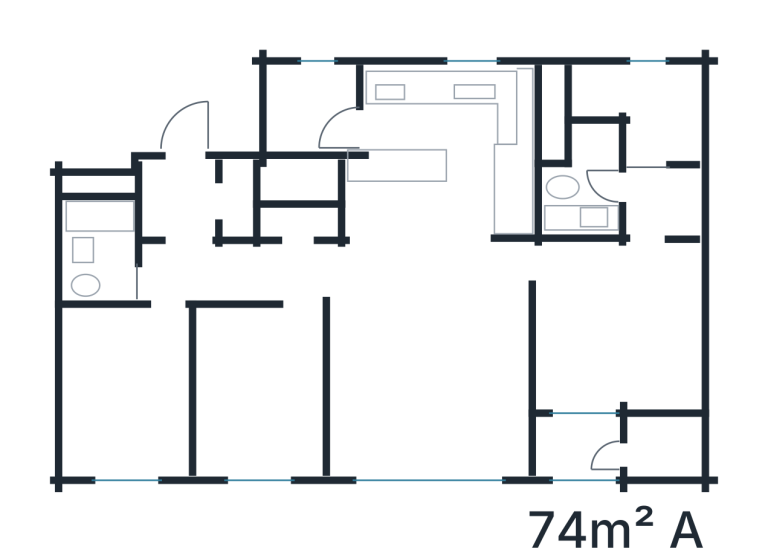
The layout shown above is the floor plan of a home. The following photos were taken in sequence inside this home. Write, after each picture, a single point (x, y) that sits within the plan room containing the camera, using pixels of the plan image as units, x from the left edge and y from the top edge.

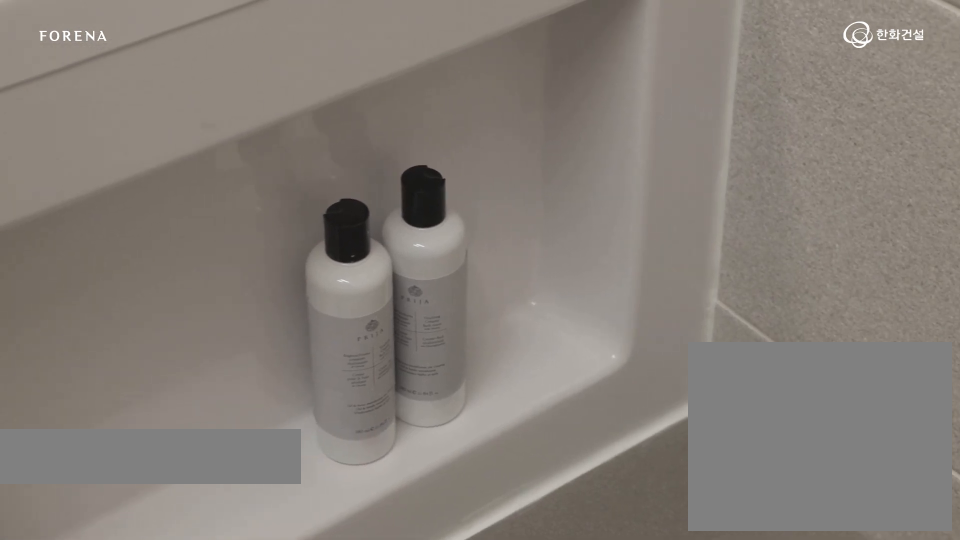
(129, 278)
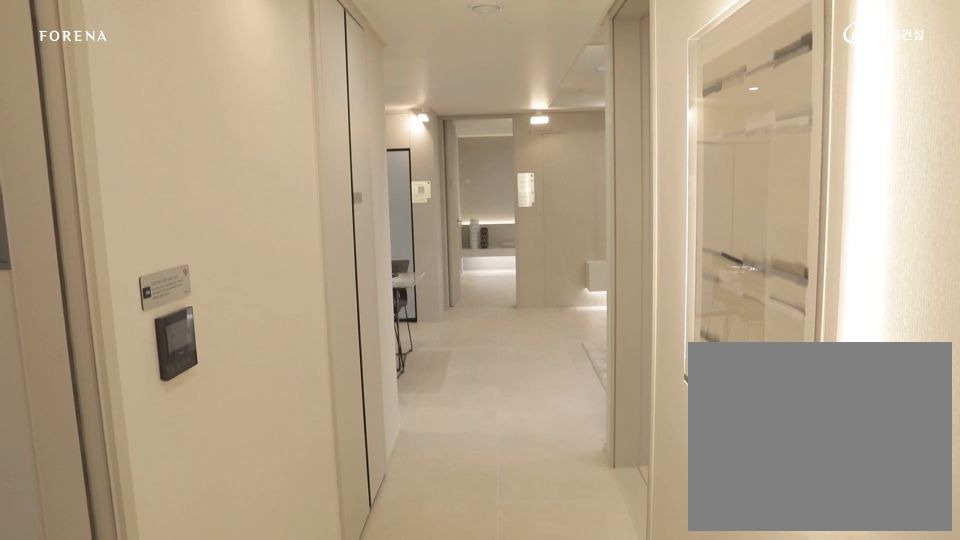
(273, 272)
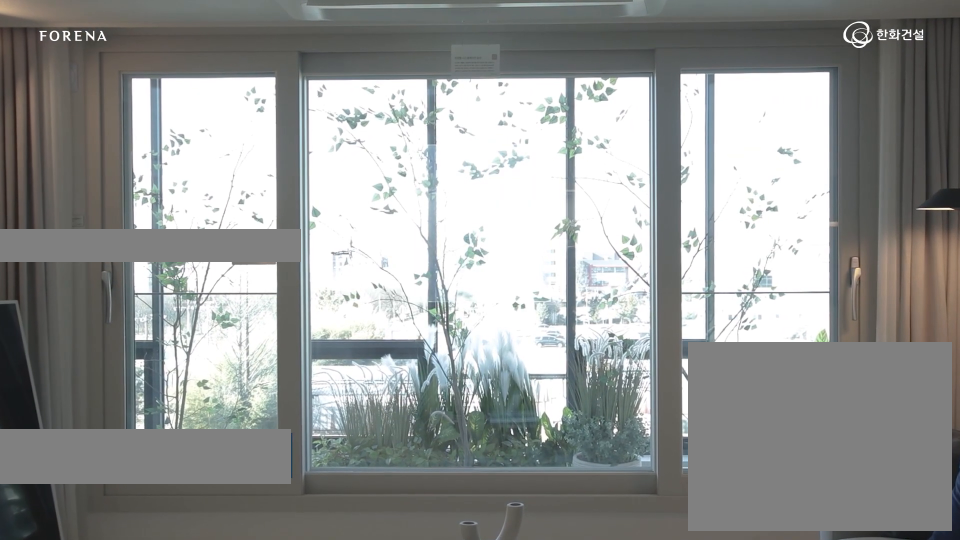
(435, 370)
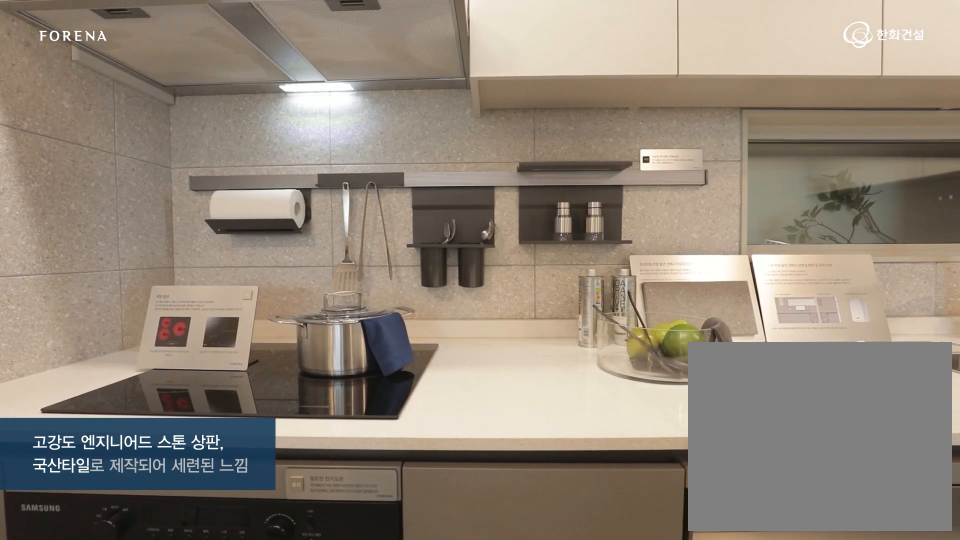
(422, 215)
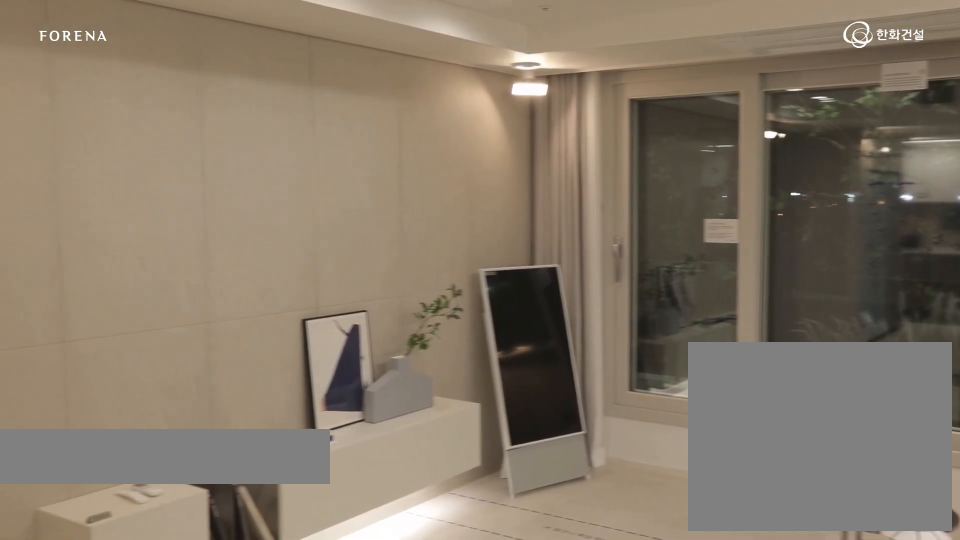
(422, 215)
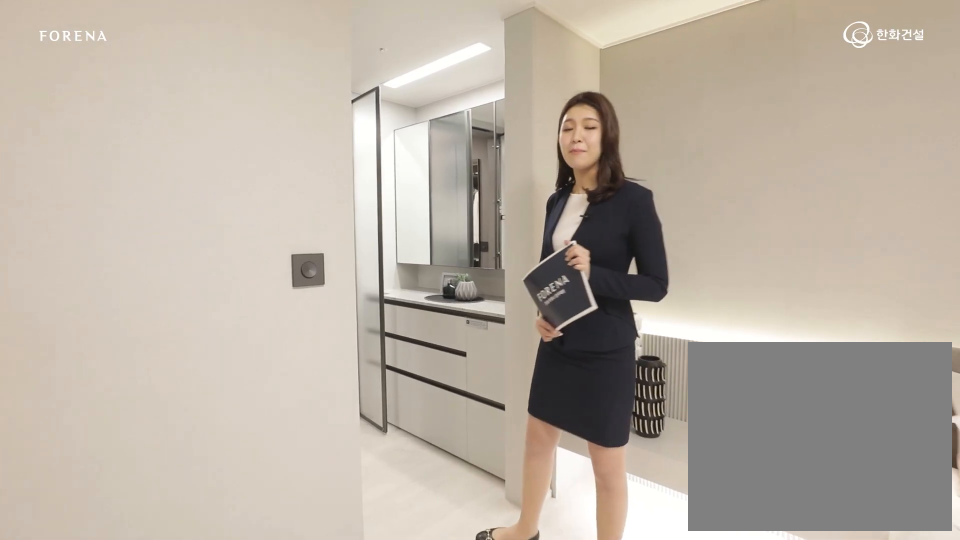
(620, 316)
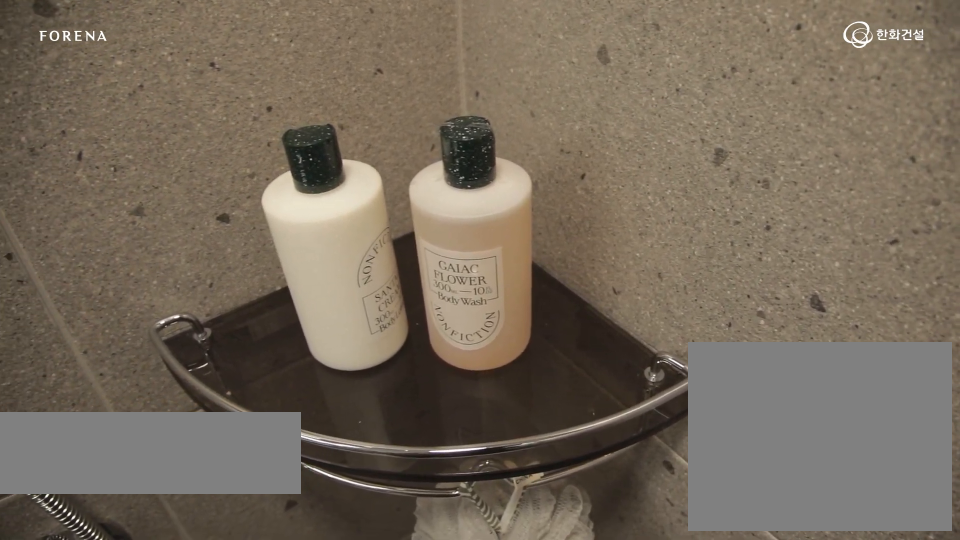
(610, 188)
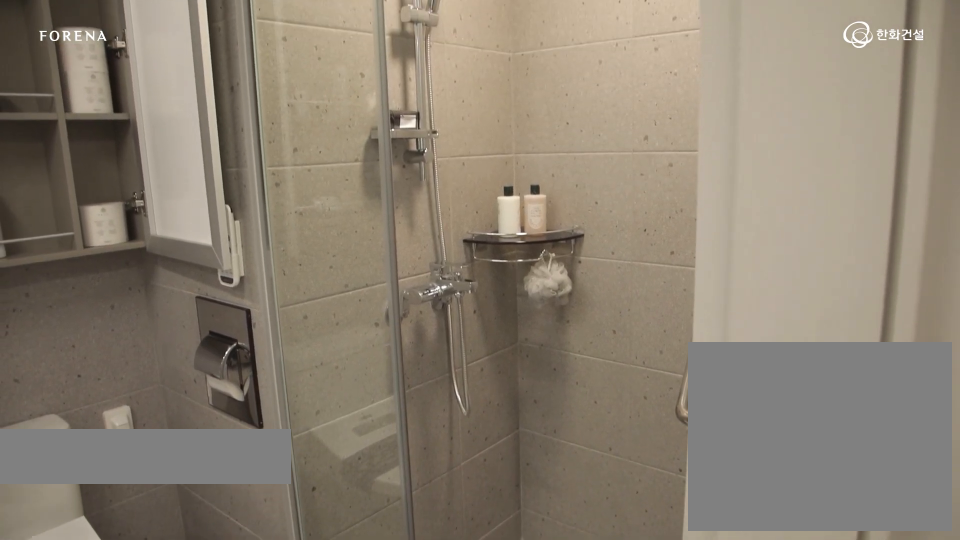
(609, 188)
